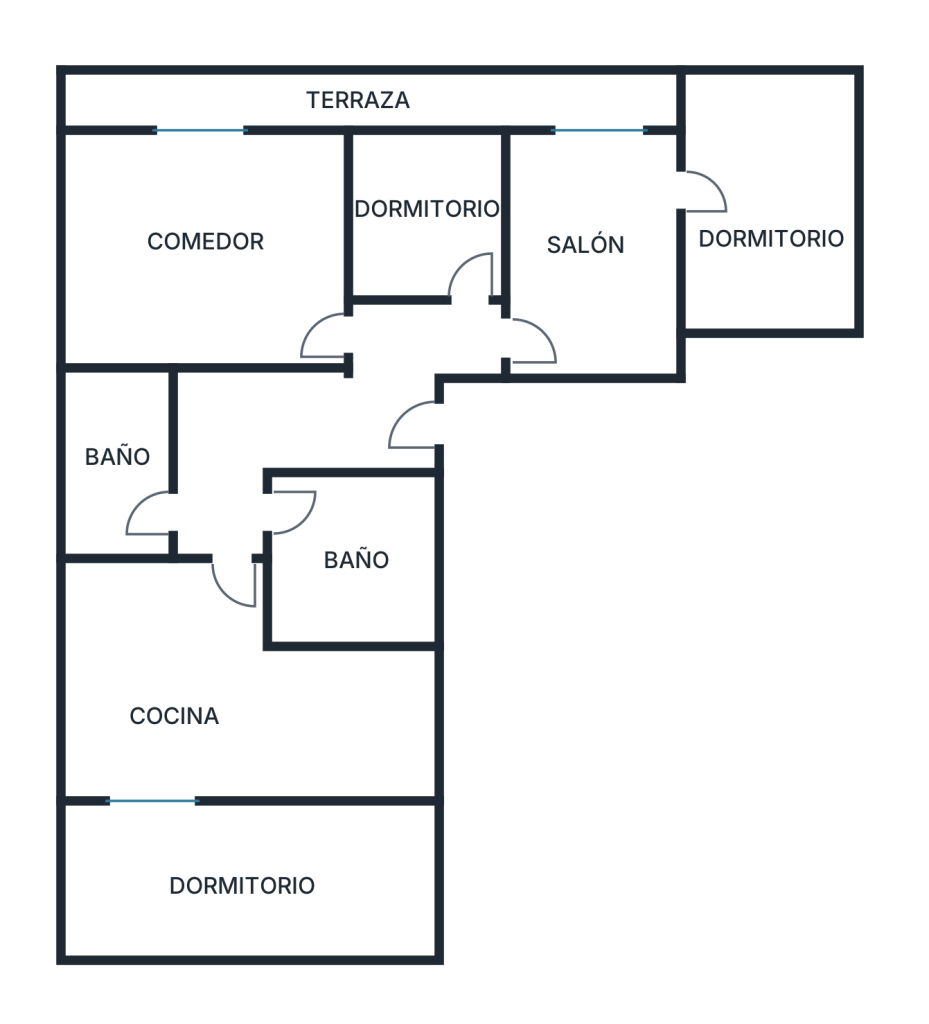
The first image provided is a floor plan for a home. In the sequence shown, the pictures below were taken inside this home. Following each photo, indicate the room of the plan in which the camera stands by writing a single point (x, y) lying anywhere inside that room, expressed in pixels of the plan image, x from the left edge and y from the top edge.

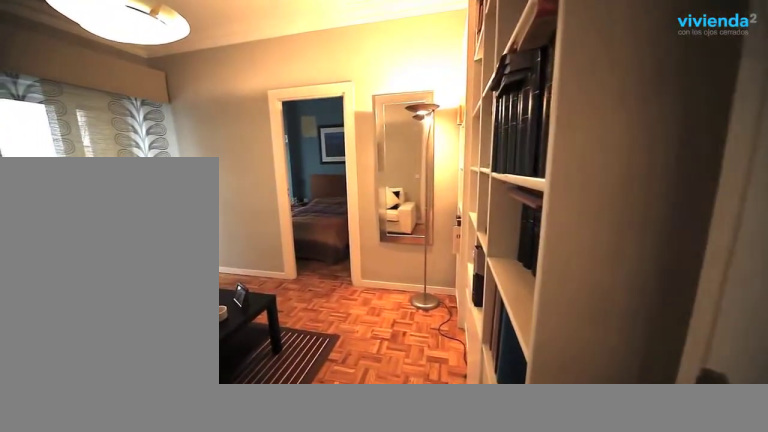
(626, 316)
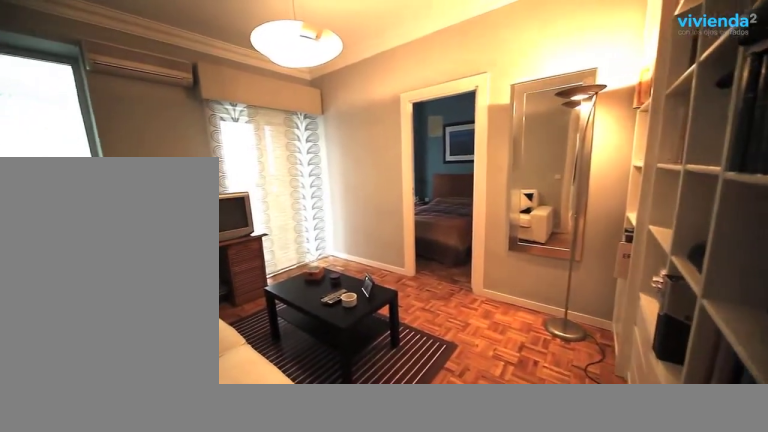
(626, 316)
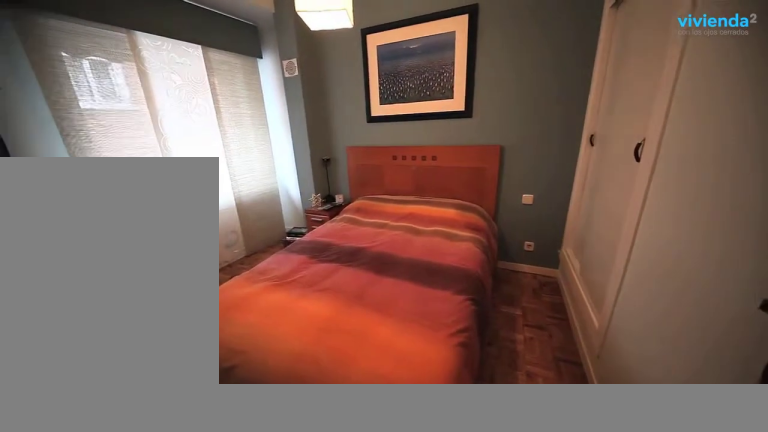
(762, 160)
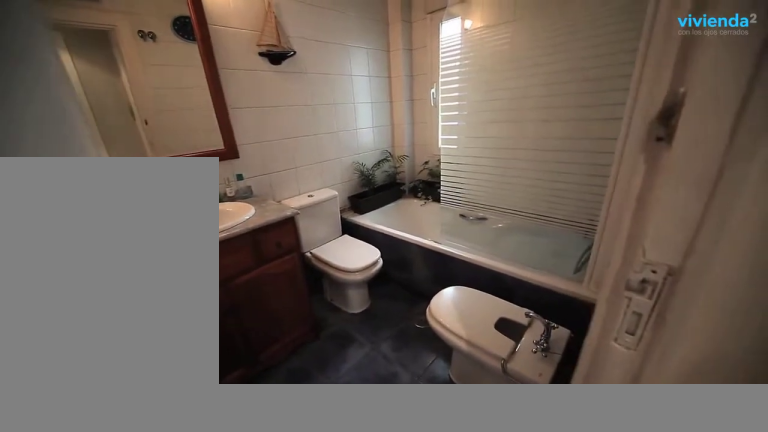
(384, 593)
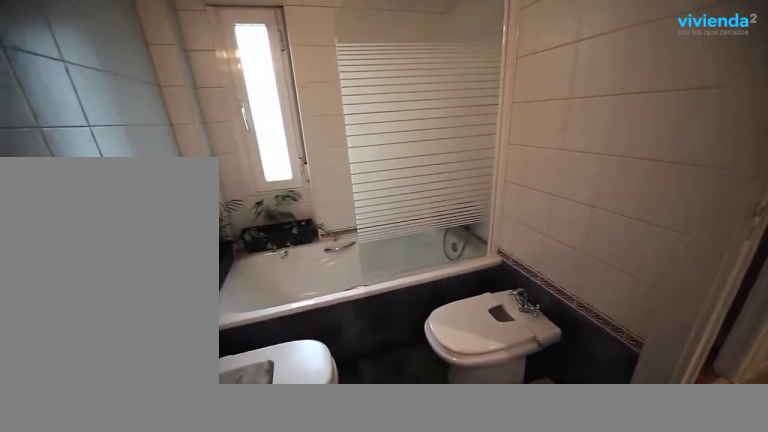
(396, 561)
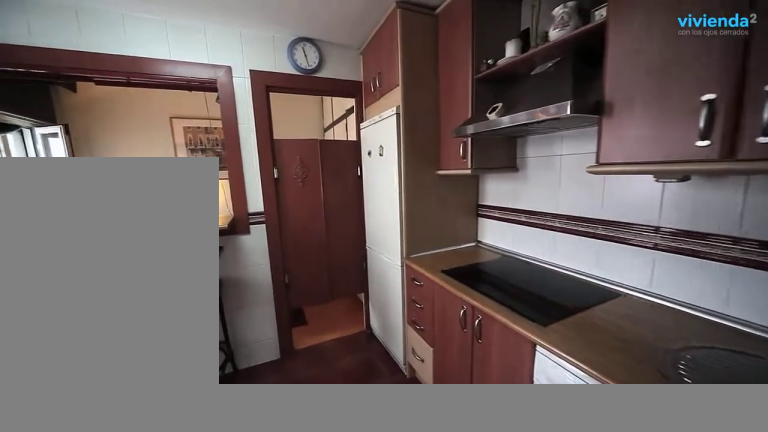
(119, 653)
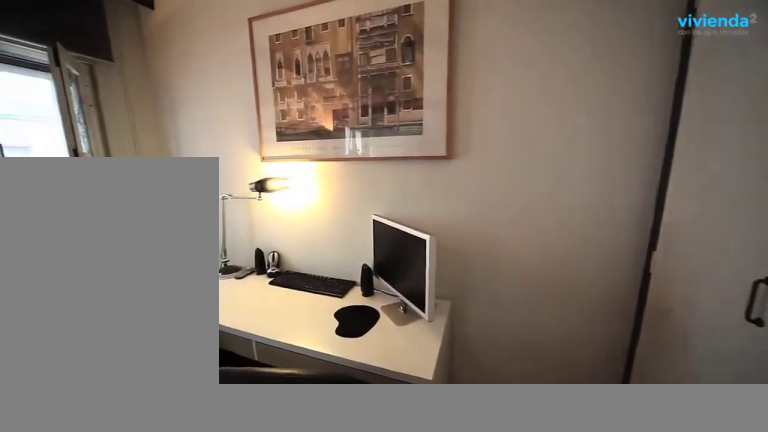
(131, 886)
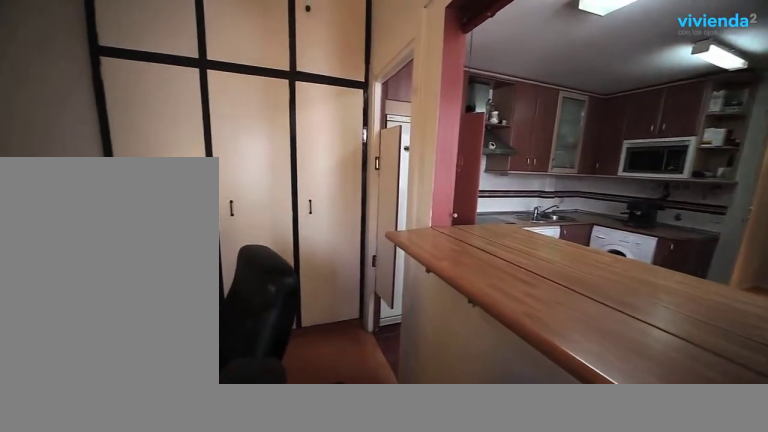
(131, 887)
